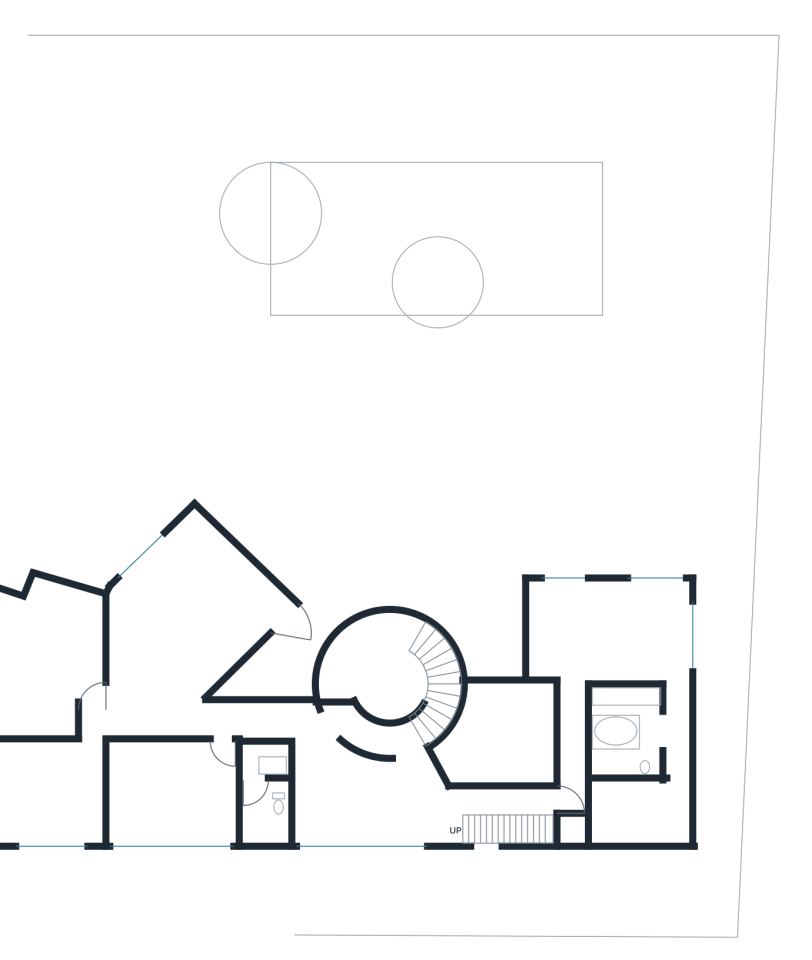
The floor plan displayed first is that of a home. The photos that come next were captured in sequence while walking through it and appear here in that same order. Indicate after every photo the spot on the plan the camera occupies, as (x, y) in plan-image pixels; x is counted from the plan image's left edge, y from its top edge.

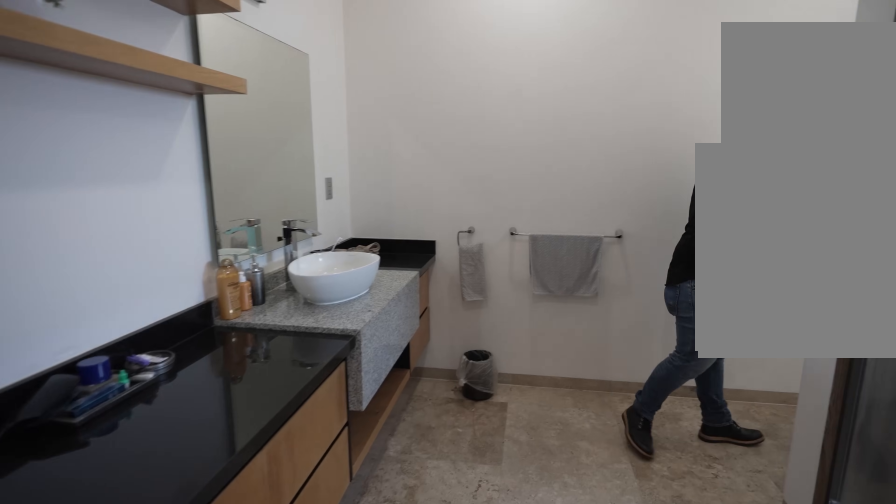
(673, 691)
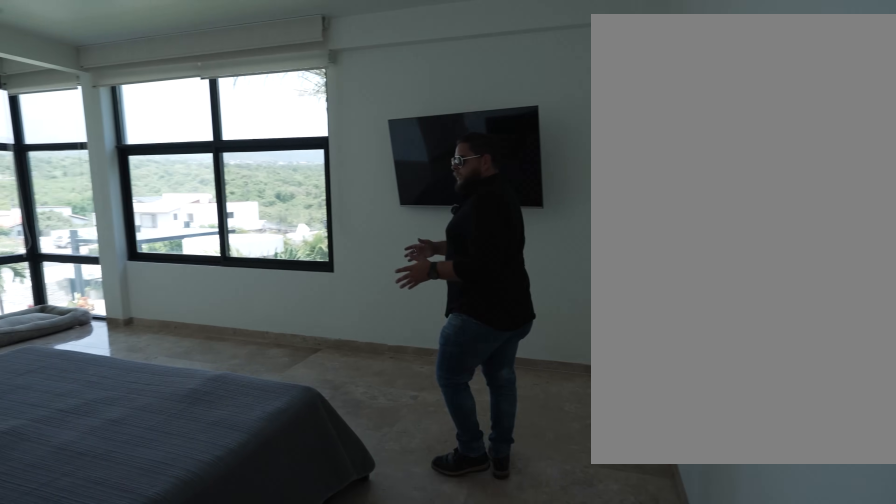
(664, 602)
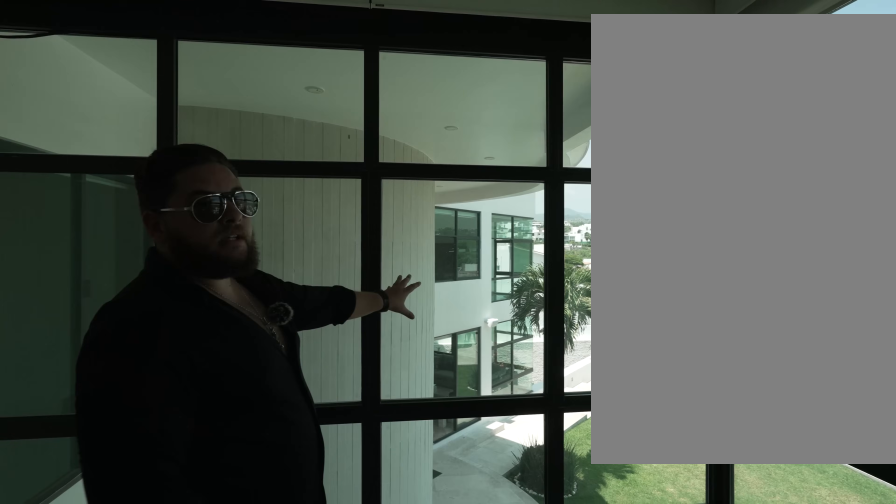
(595, 600)
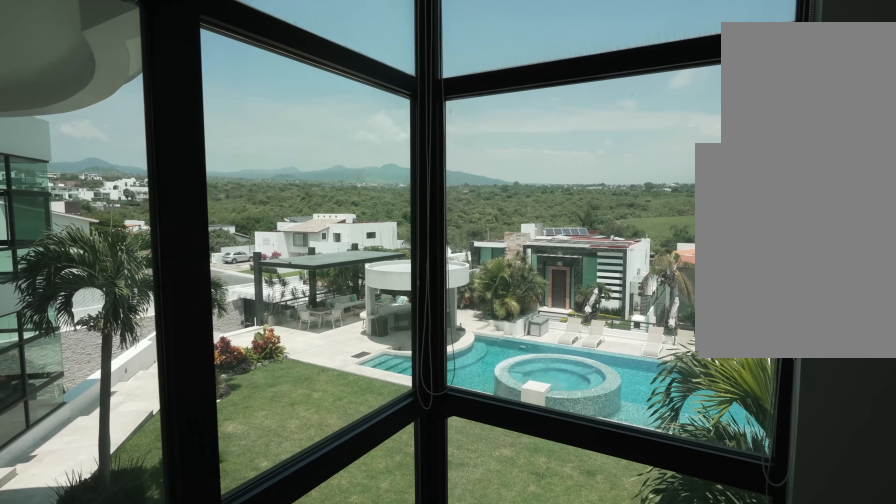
(595, 600)
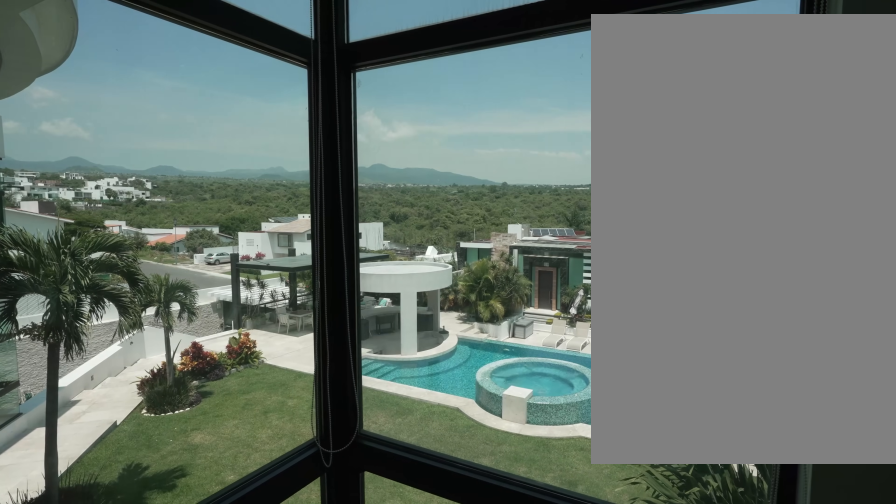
(595, 600)
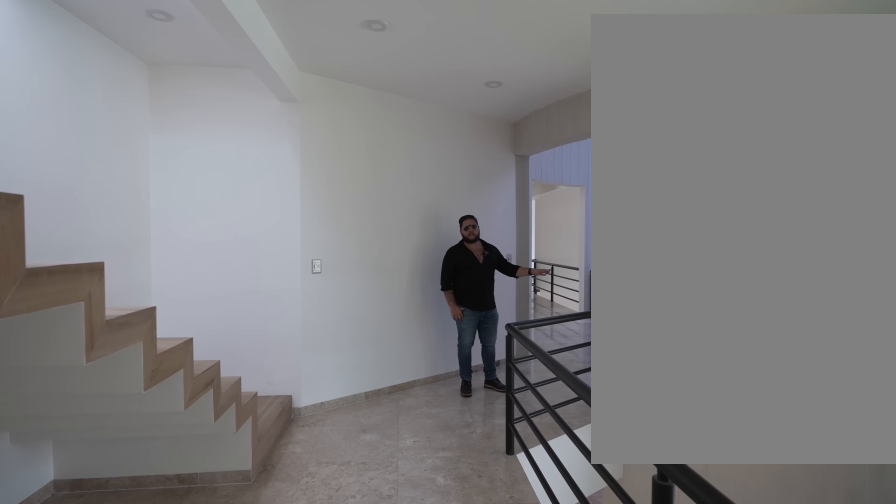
(526, 797)
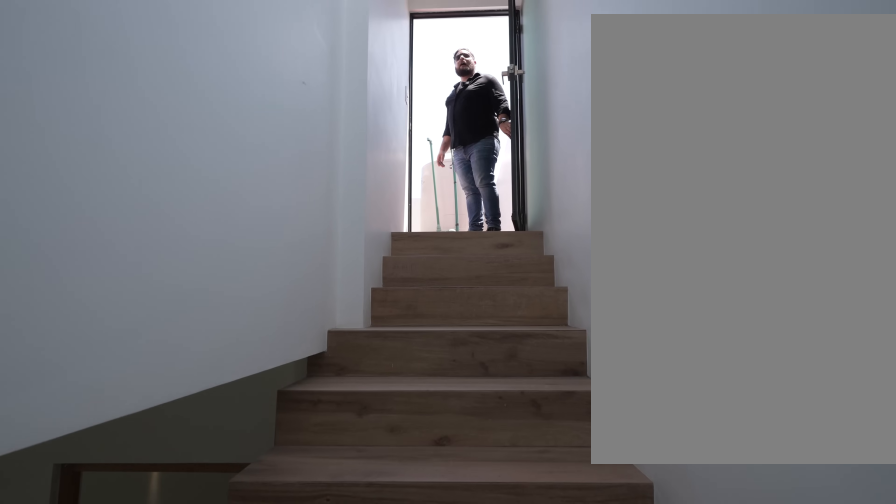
(484, 830)
